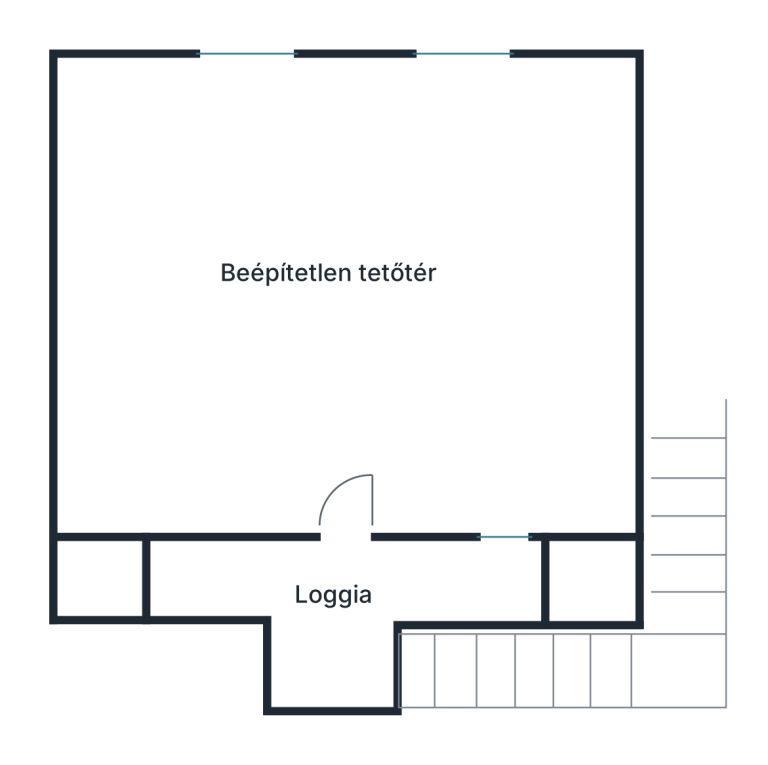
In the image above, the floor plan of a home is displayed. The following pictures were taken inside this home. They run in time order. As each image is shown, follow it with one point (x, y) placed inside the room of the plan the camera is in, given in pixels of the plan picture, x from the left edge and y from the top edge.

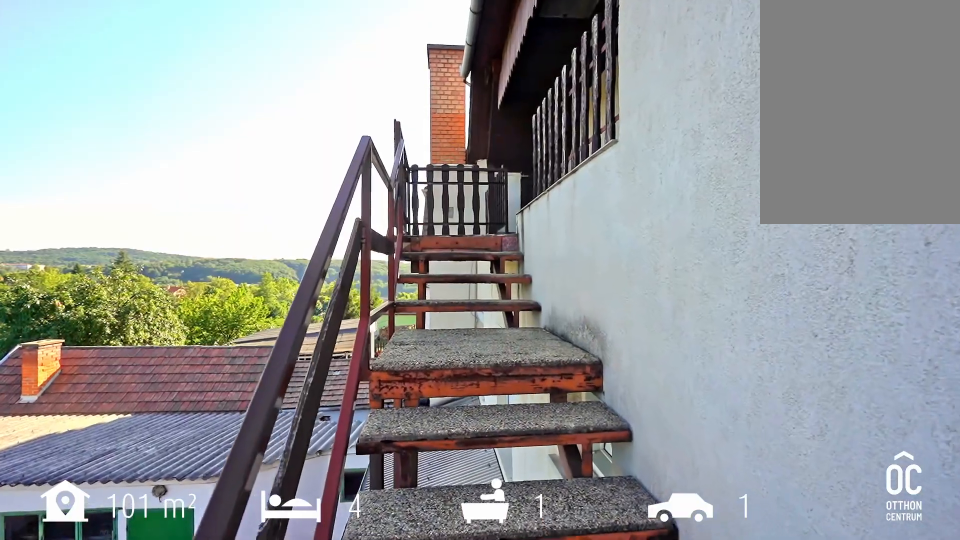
(526, 669)
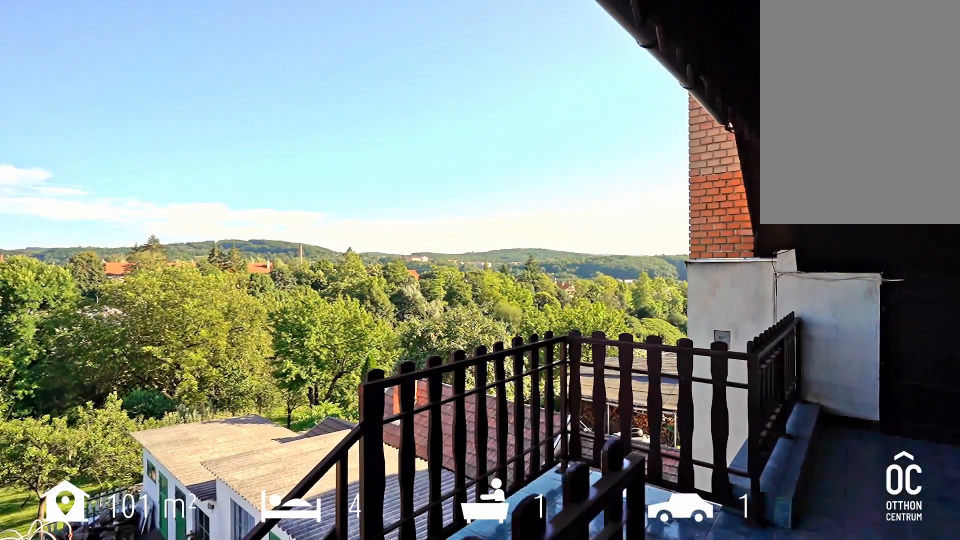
(337, 607)
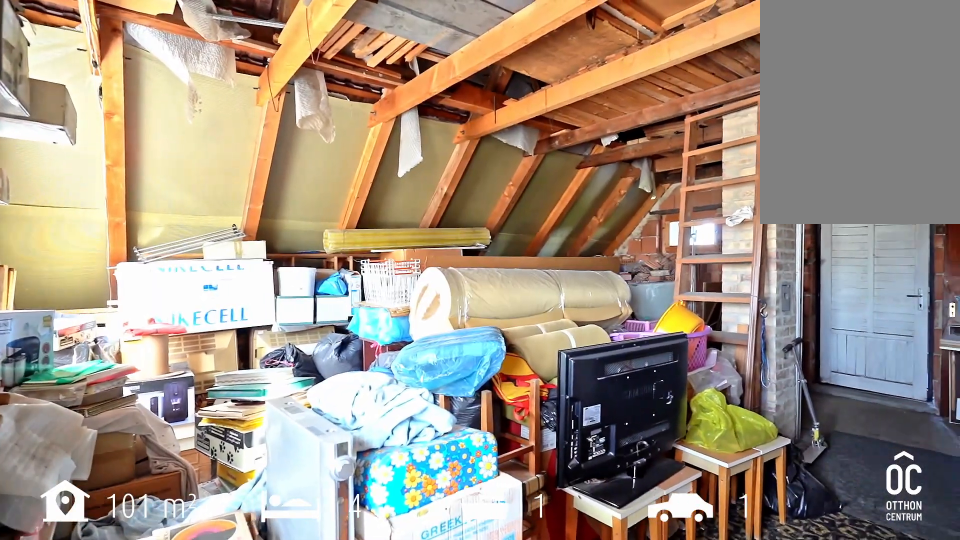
(357, 309)
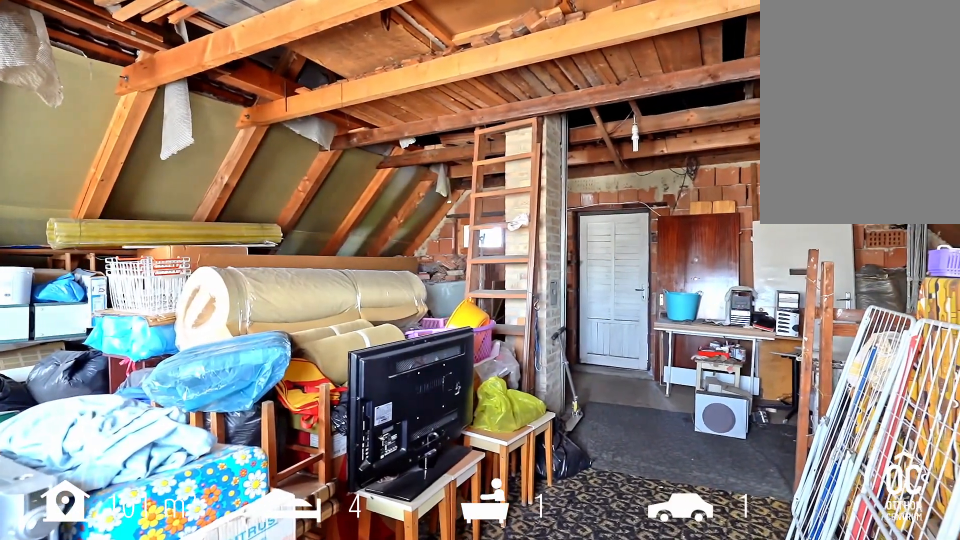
(358, 309)
